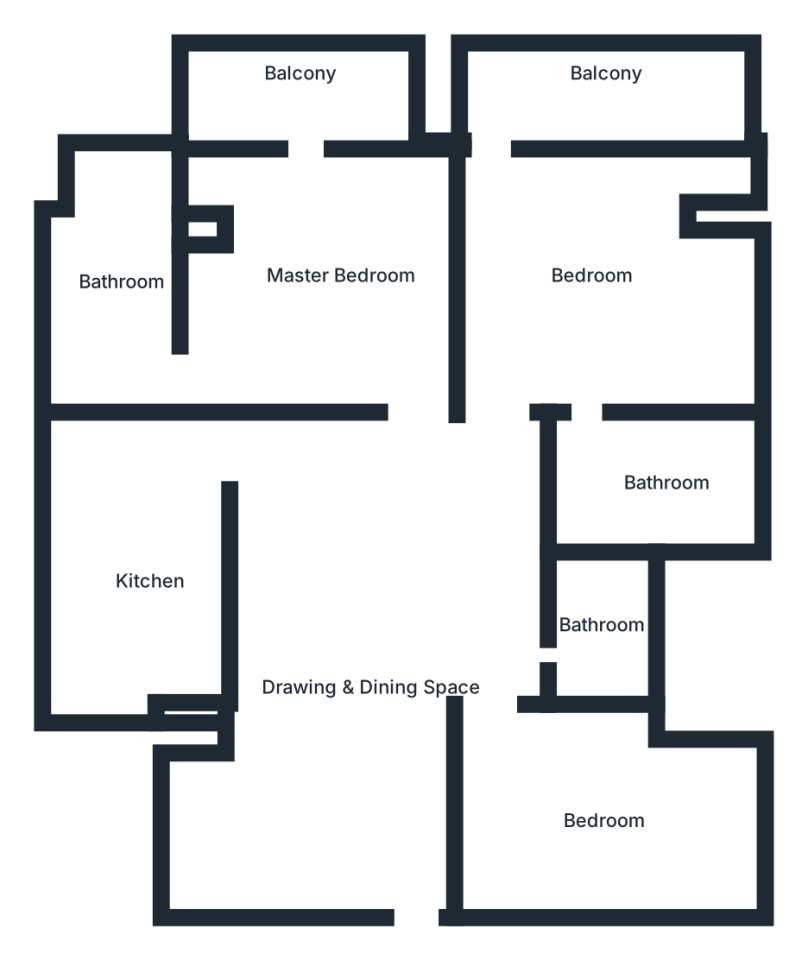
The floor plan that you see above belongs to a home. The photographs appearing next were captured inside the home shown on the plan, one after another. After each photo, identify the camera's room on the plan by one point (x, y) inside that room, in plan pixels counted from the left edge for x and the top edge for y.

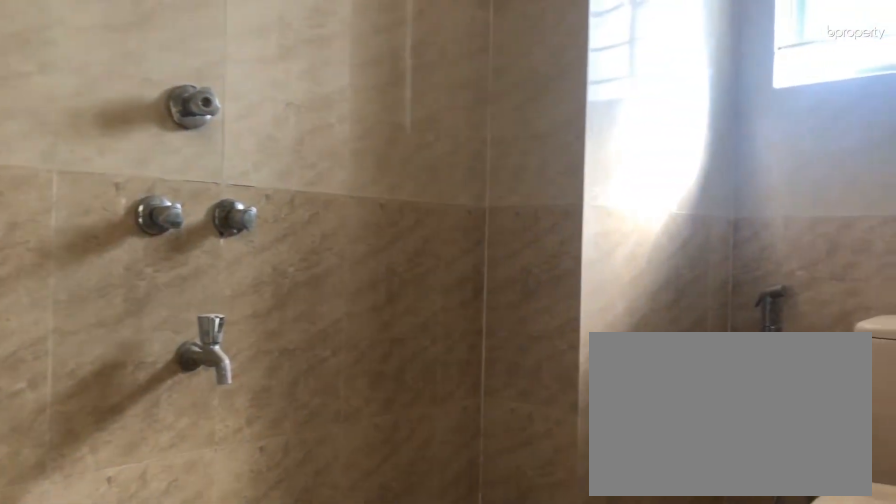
(123, 302)
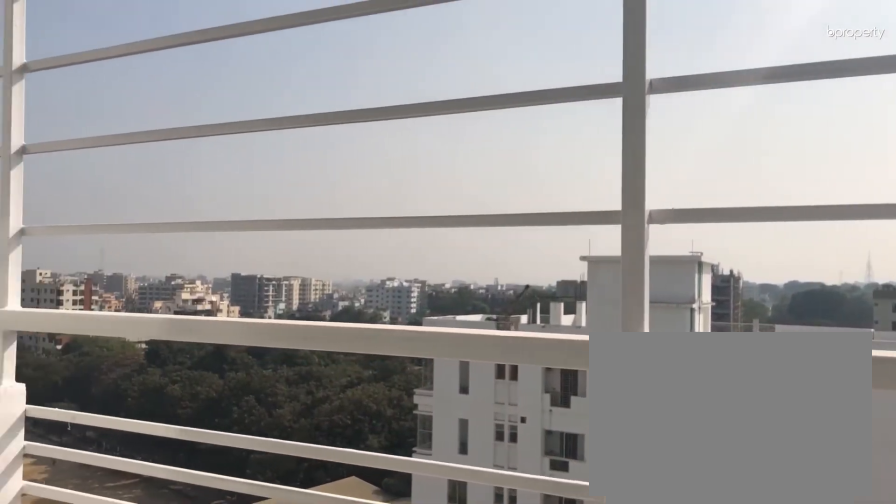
(305, 107)
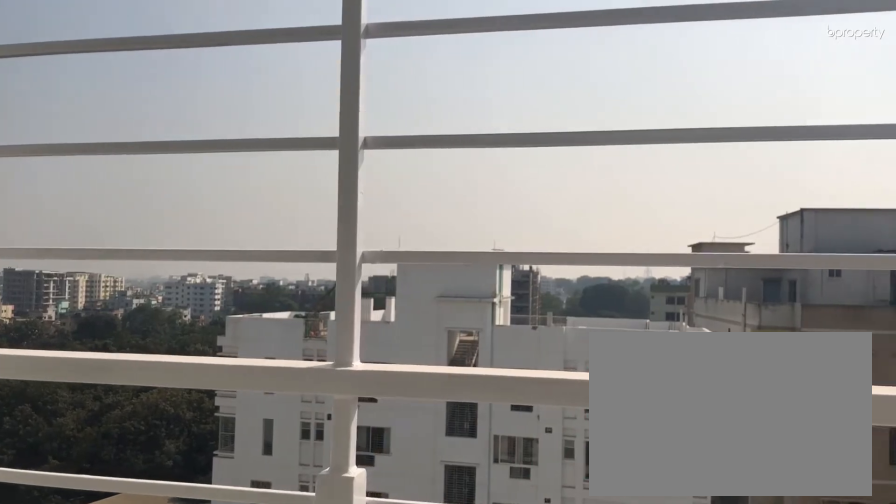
(305, 107)
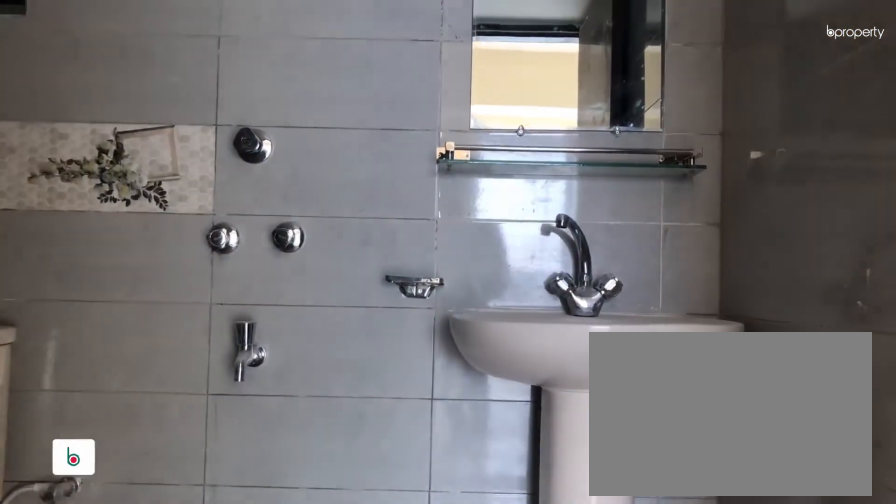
(600, 447)
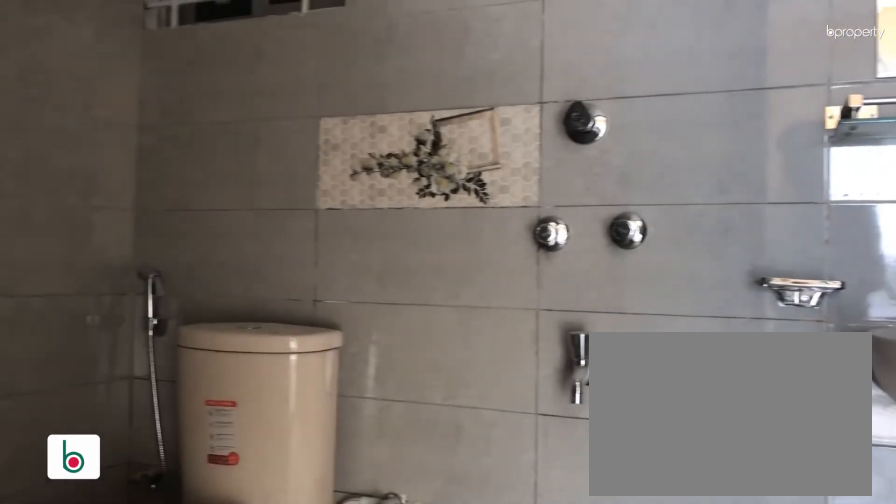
(659, 479)
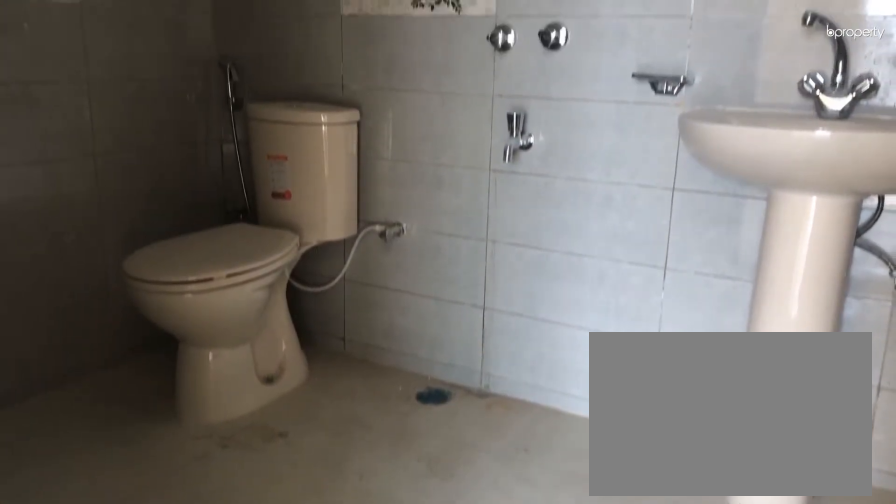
(661, 479)
